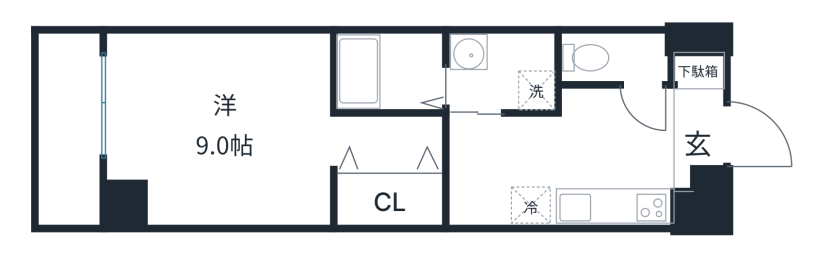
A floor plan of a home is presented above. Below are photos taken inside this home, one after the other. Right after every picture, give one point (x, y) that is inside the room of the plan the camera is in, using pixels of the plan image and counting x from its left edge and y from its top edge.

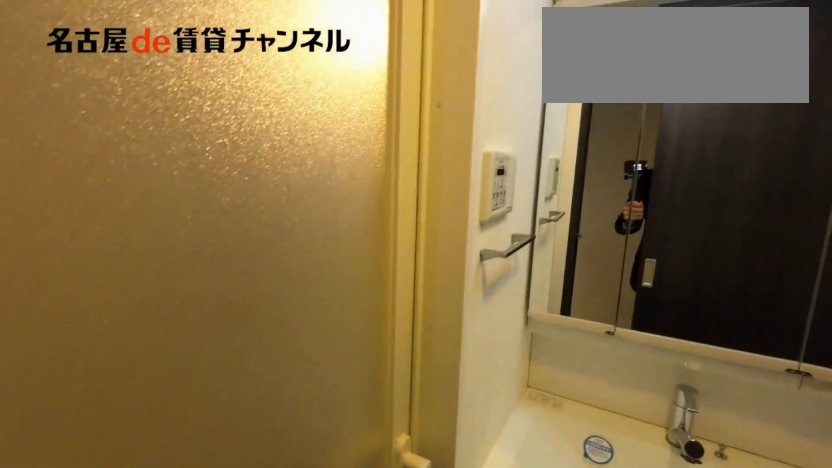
(504, 71)
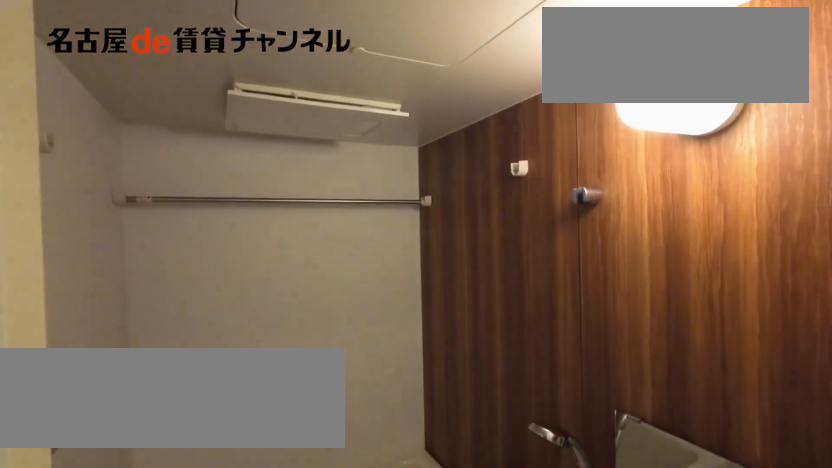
(389, 71)
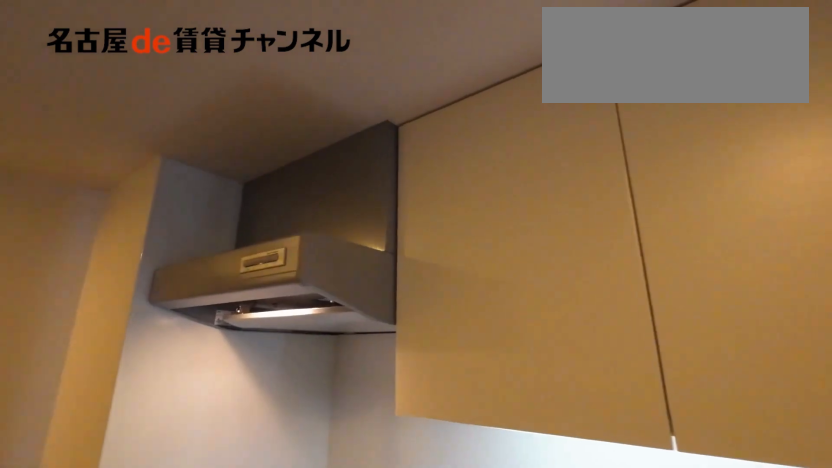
(594, 205)
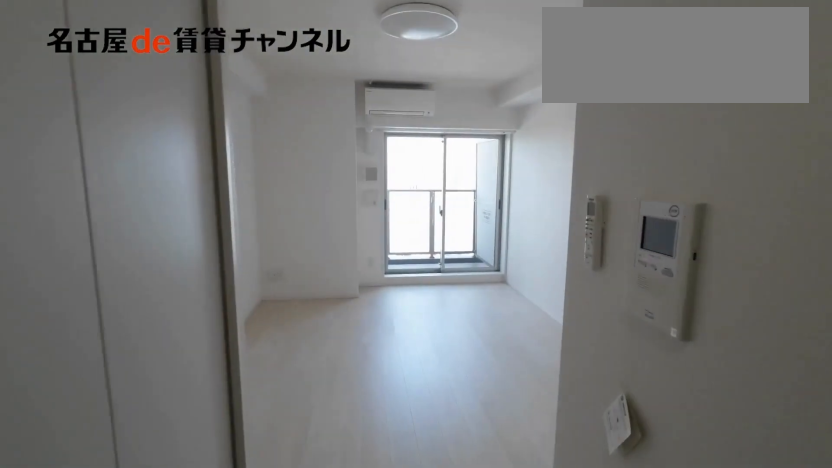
(215, 129)
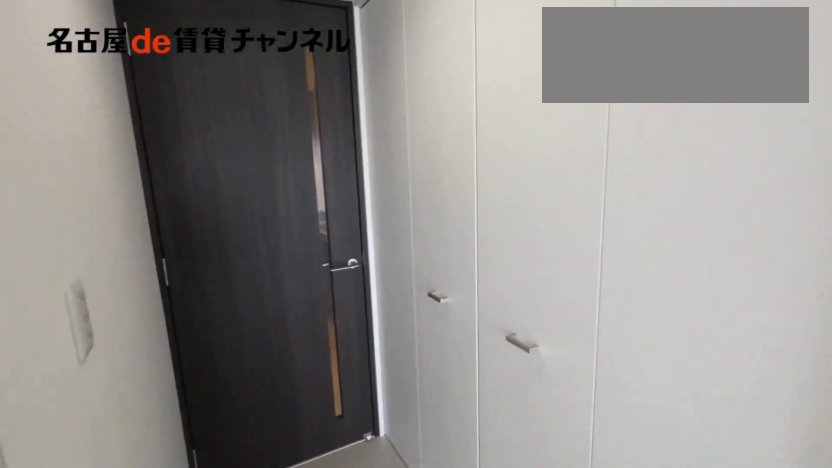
(215, 129)
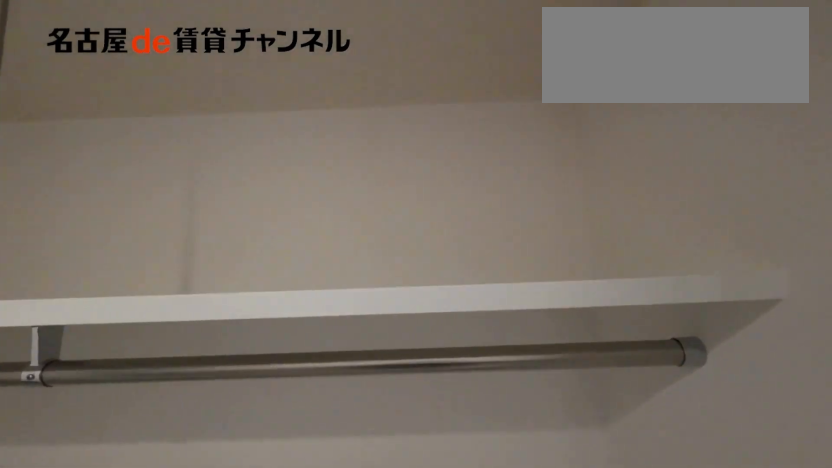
(391, 199)
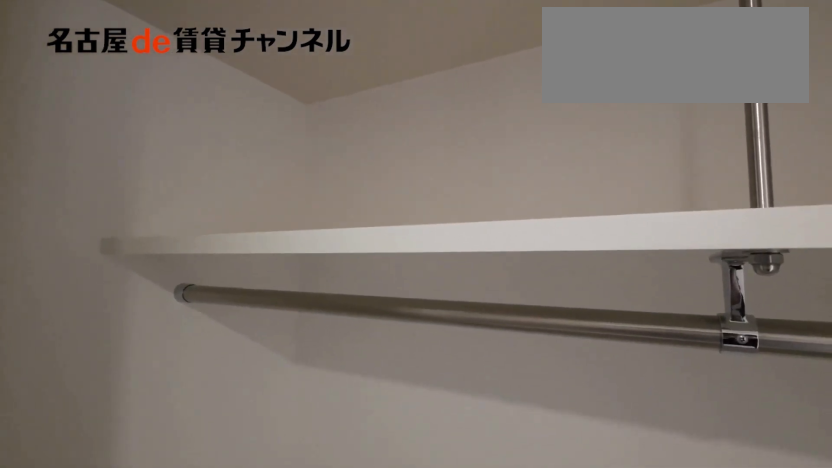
(391, 199)
